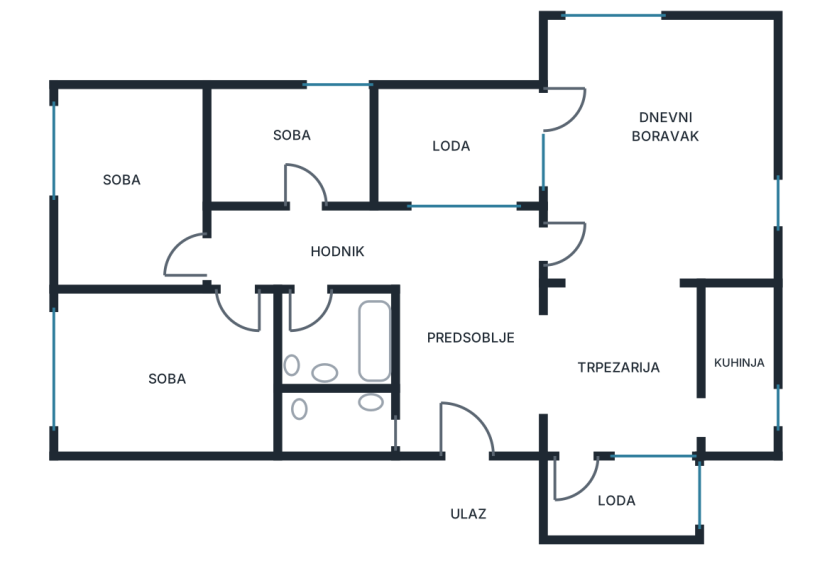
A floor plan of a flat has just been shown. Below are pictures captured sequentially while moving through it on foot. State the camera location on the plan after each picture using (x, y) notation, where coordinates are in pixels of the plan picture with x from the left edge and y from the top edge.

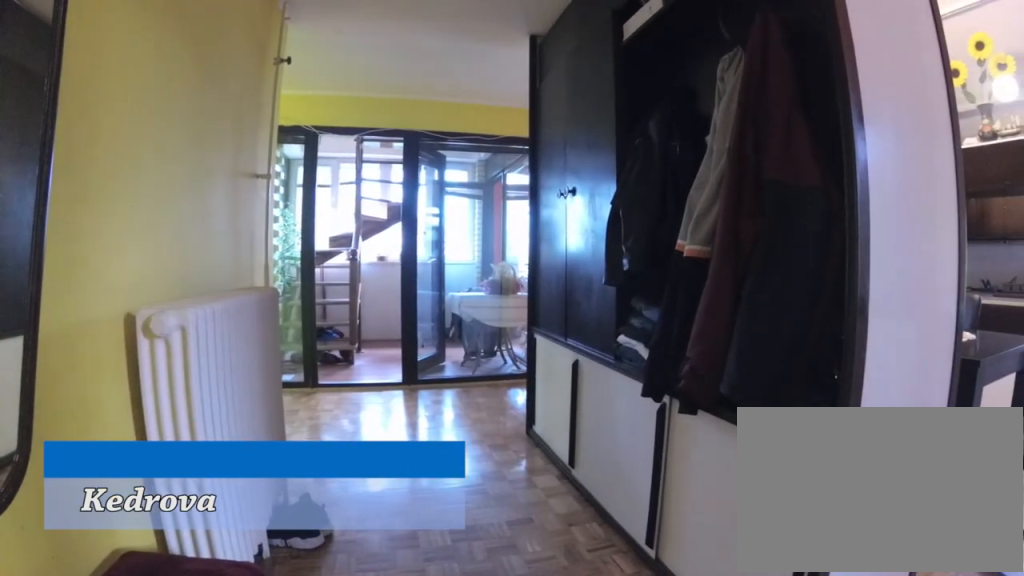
(460, 447)
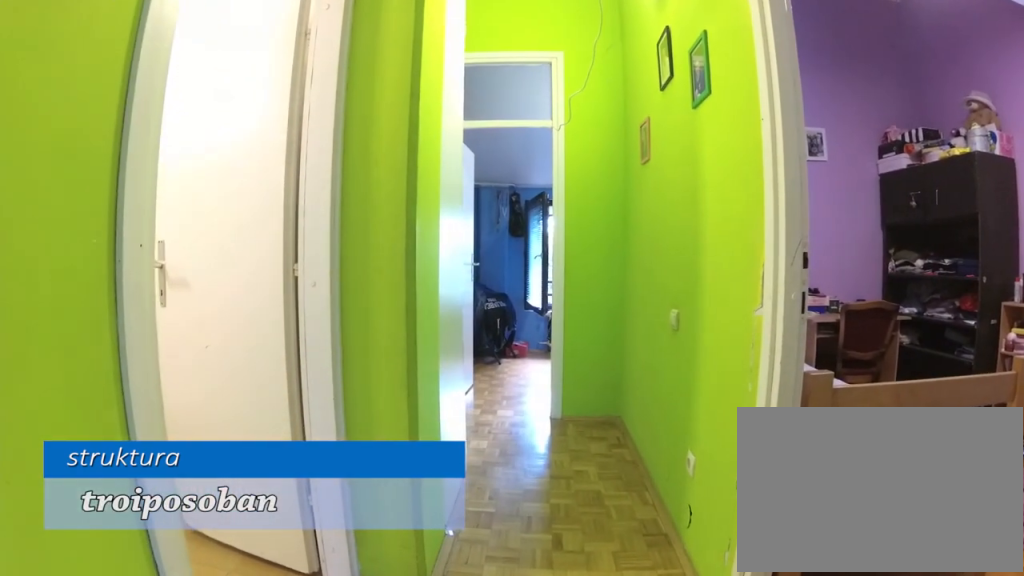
(386, 251)
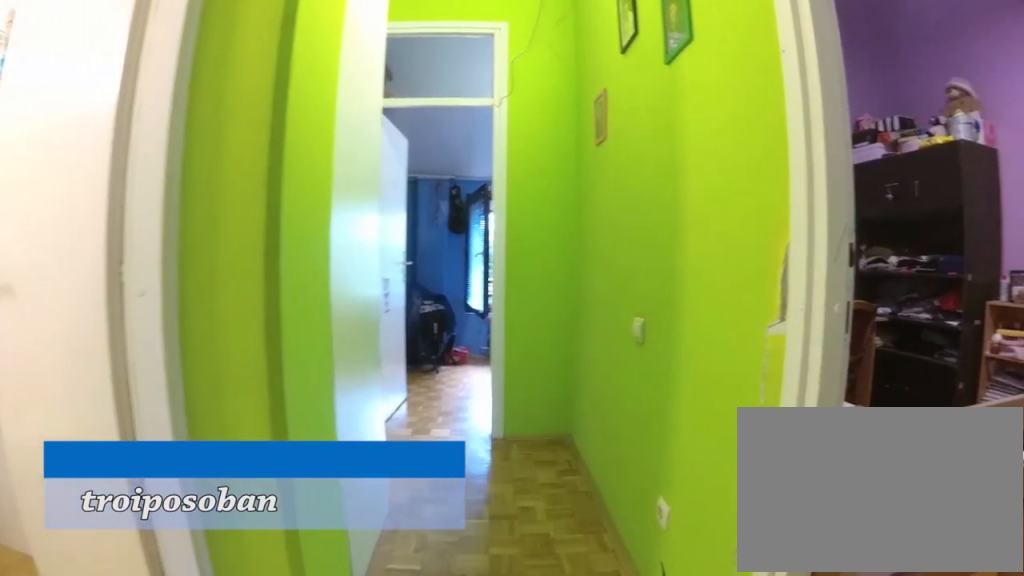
(358, 253)
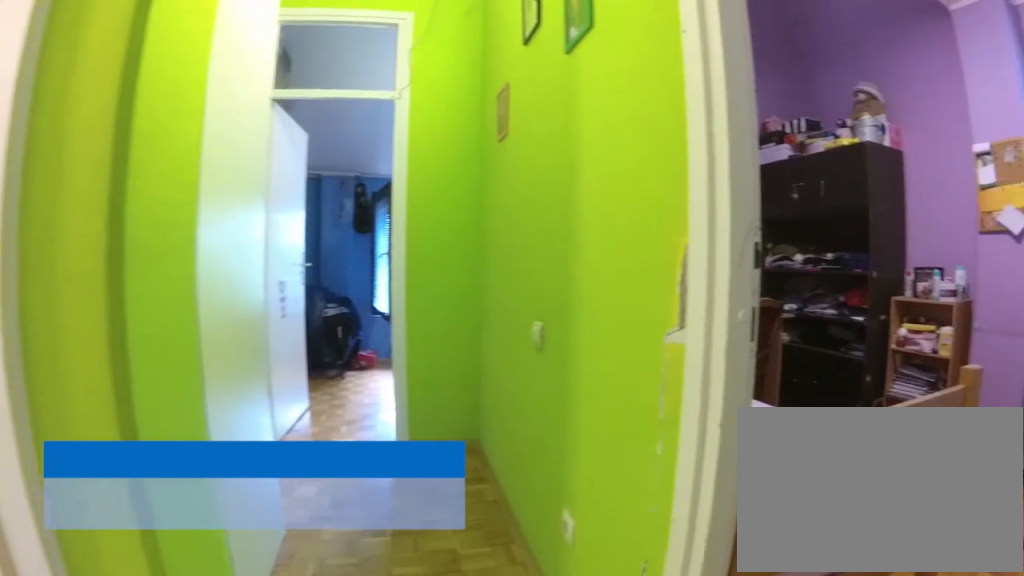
(348, 252)
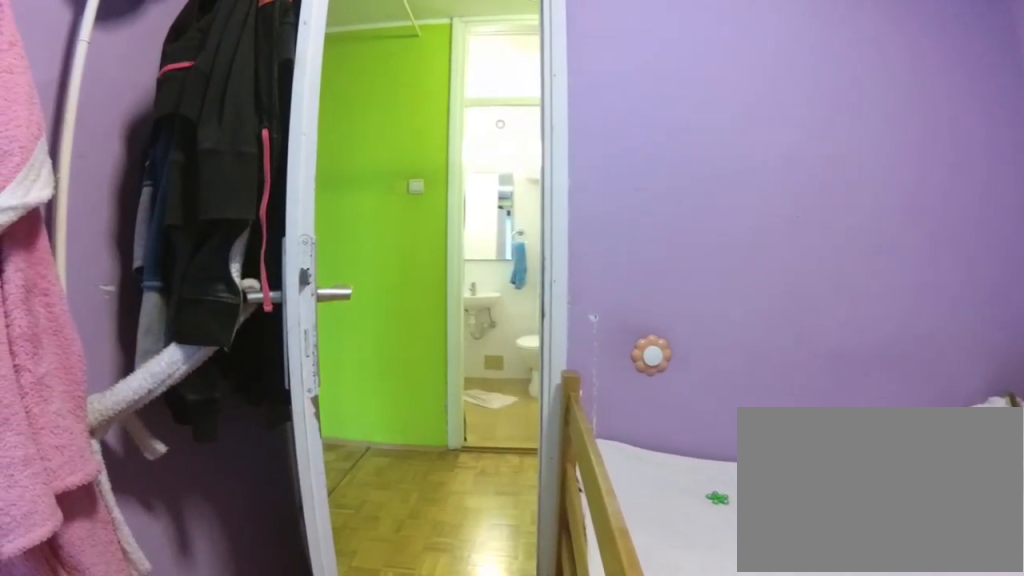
(326, 99)
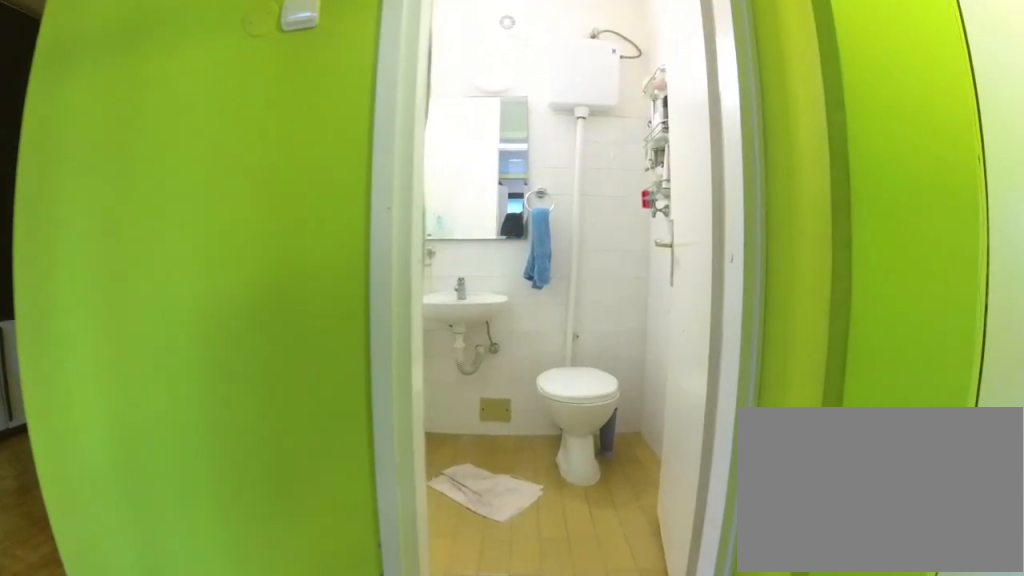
(320, 215)
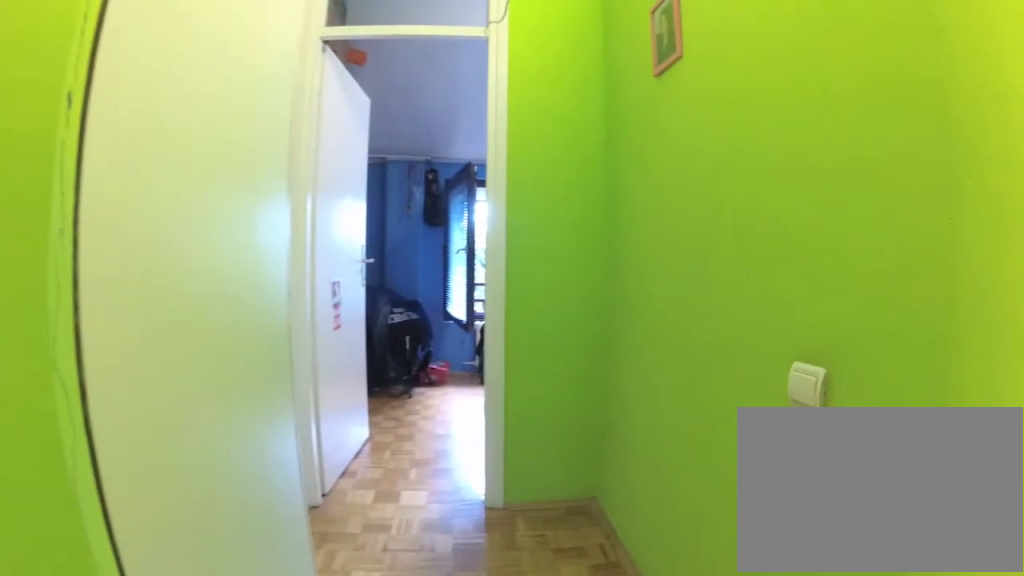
(336, 249)
